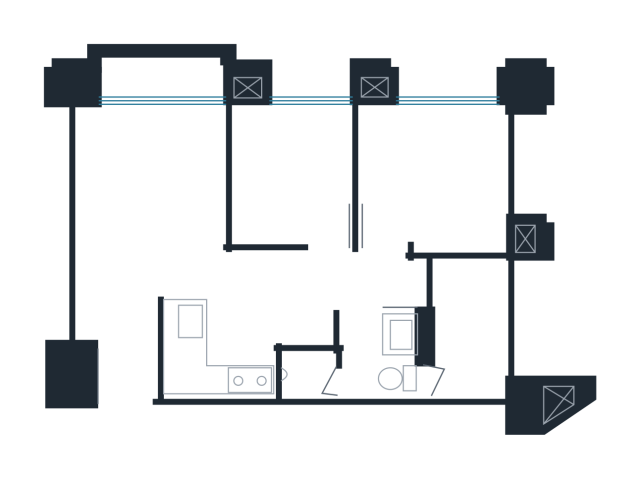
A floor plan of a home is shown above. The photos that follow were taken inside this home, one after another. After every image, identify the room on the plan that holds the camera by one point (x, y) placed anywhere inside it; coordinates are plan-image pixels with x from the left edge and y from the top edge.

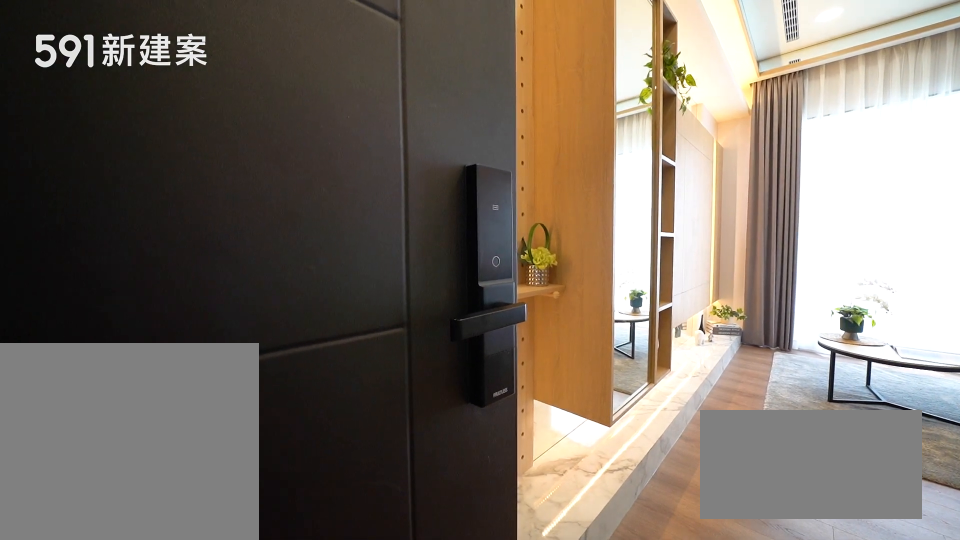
(129, 369)
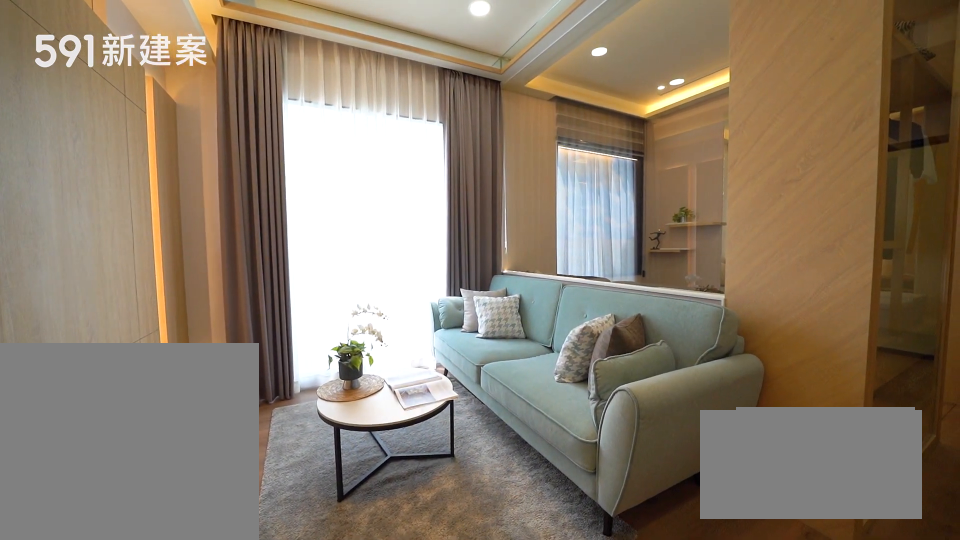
(152, 185)
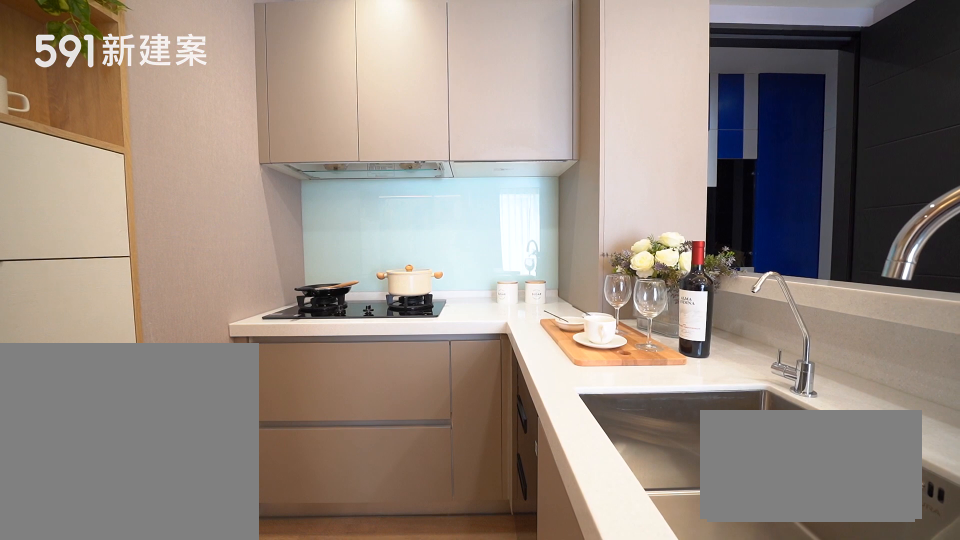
(220, 350)
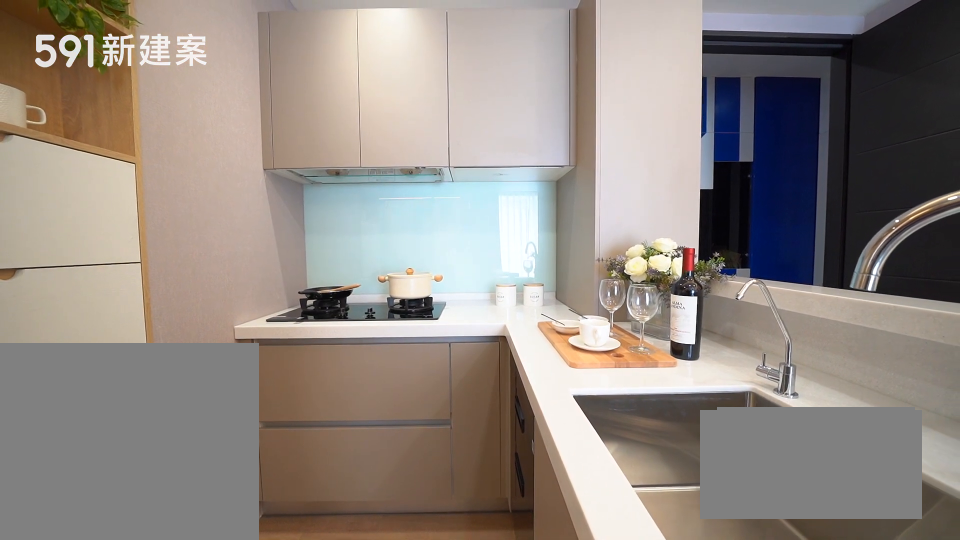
(220, 350)
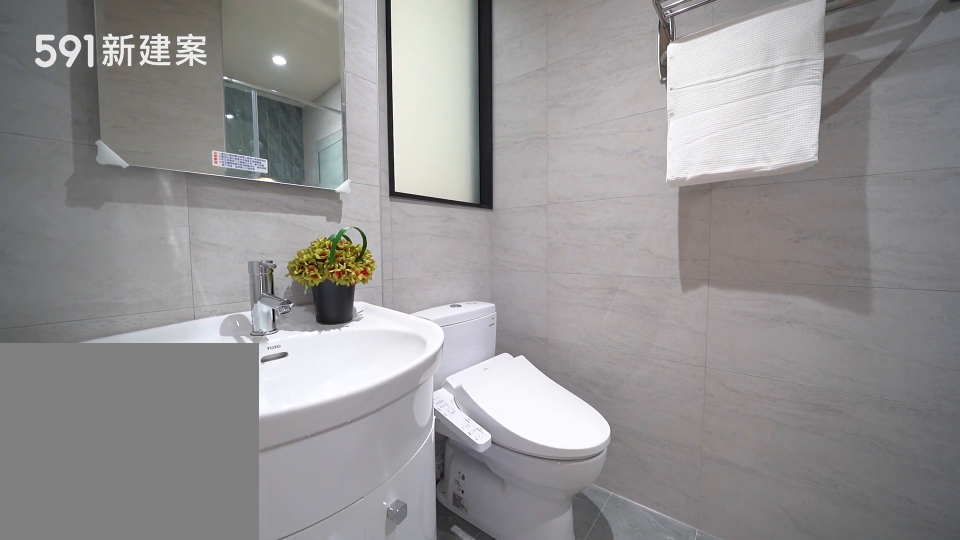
(360, 362)
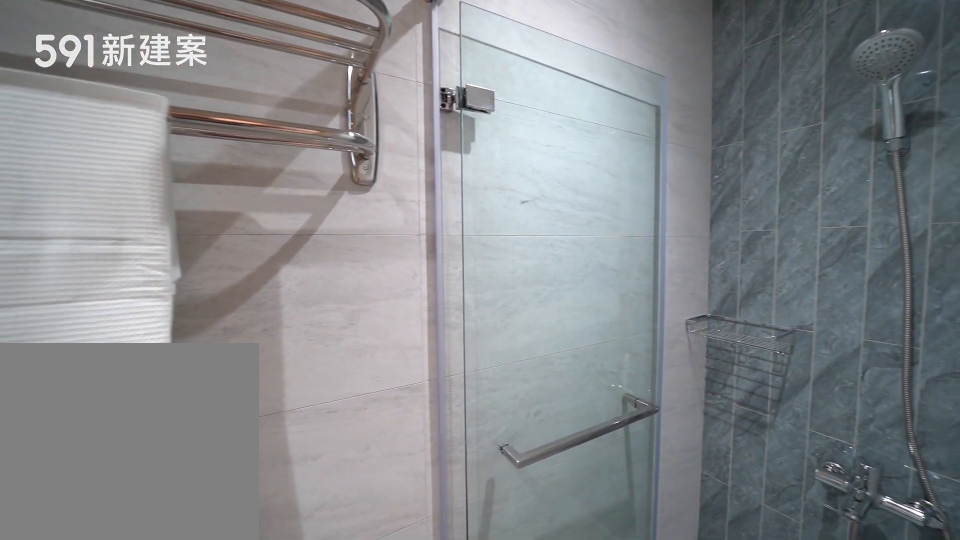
(360, 362)
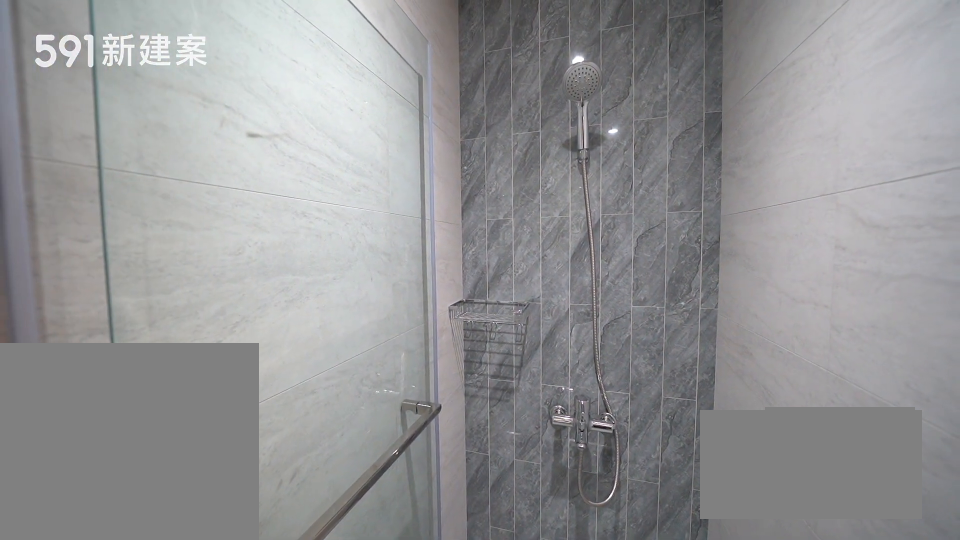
(360, 362)
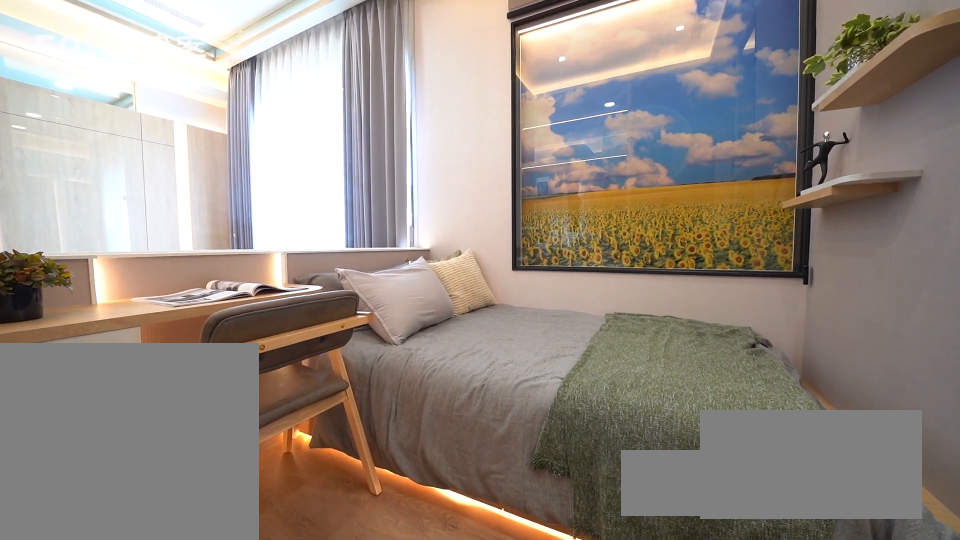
(291, 171)
